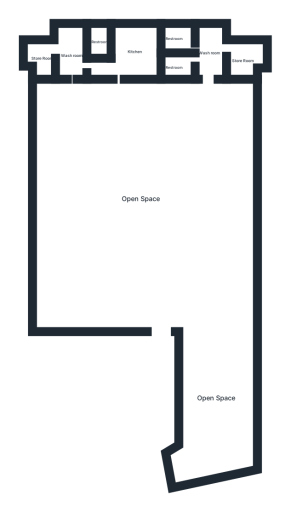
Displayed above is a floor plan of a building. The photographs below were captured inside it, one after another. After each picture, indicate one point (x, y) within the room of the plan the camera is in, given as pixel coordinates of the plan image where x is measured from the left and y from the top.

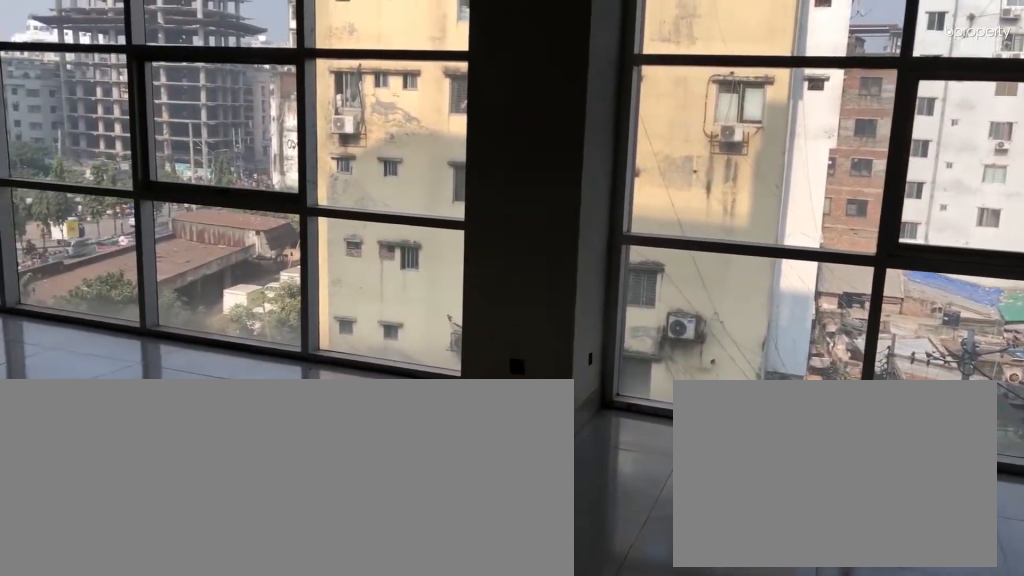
(139, 197)
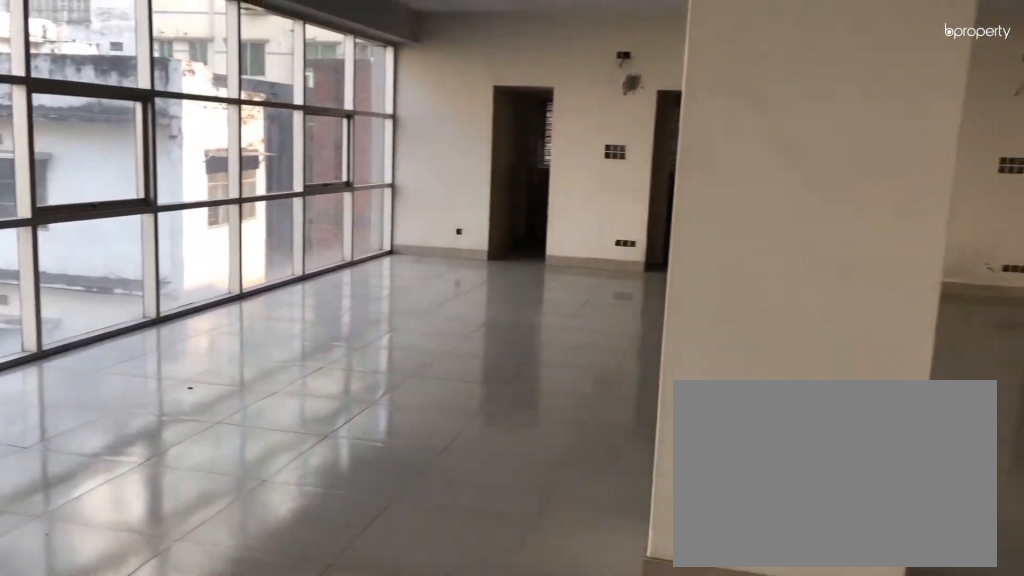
(139, 198)
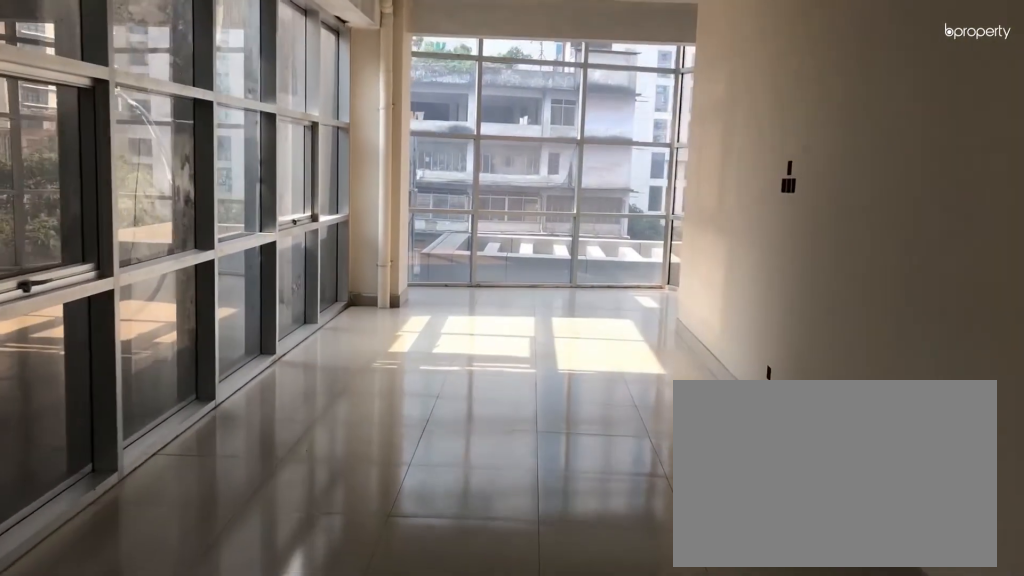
(218, 402)
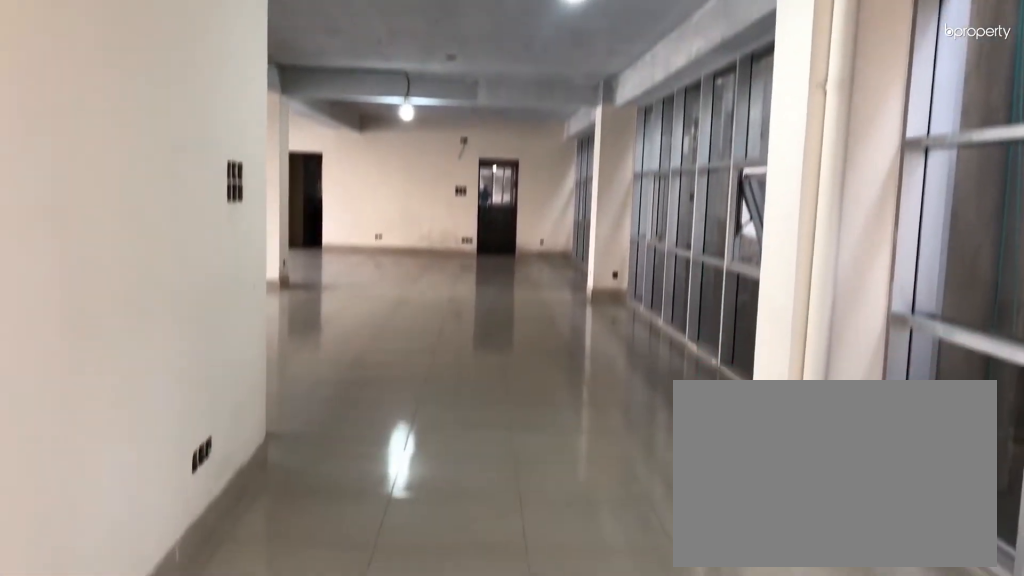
(218, 402)
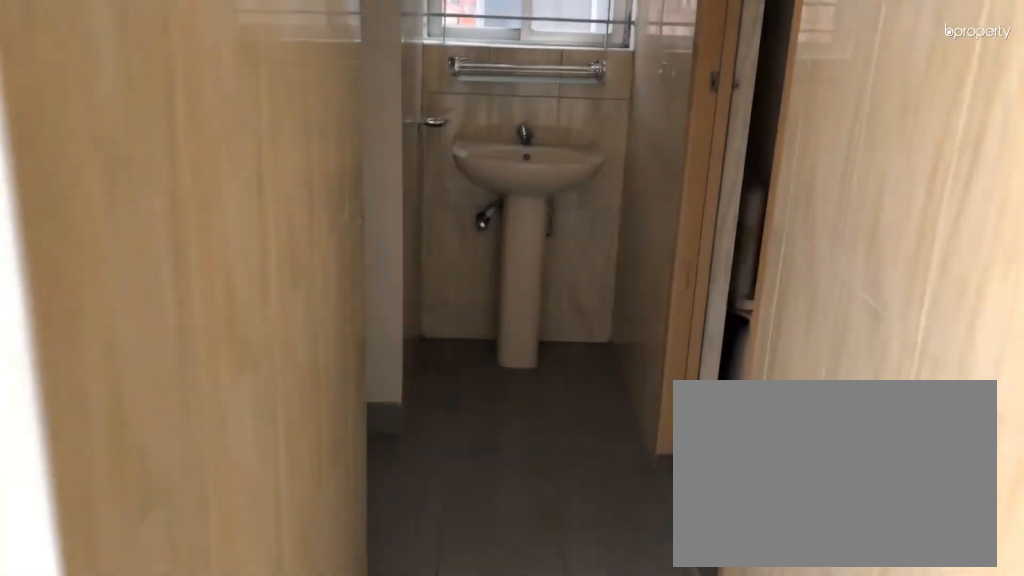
(74, 56)
